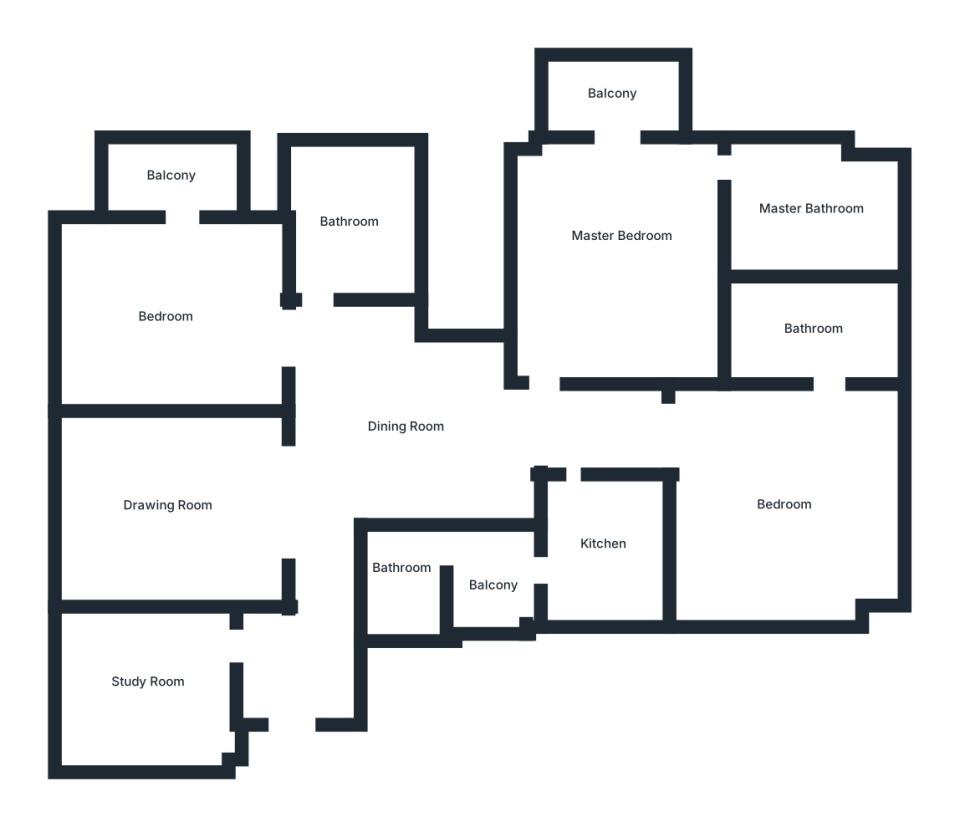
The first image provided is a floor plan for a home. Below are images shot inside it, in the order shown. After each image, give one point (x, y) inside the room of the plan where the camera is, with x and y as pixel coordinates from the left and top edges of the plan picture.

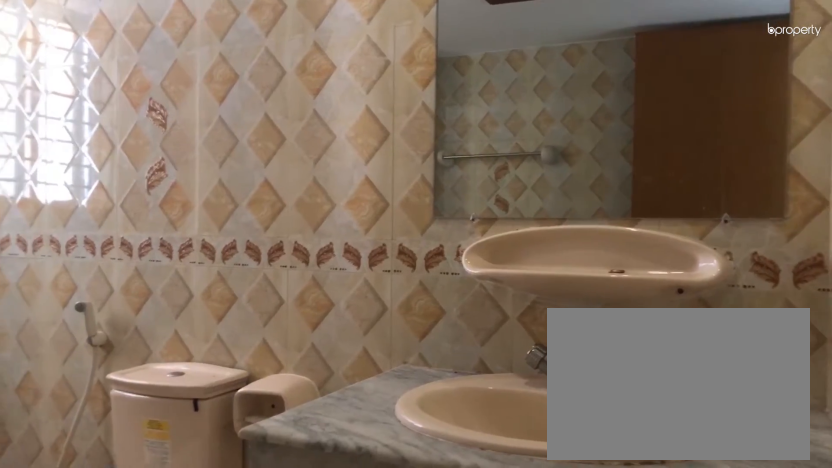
(810, 209)
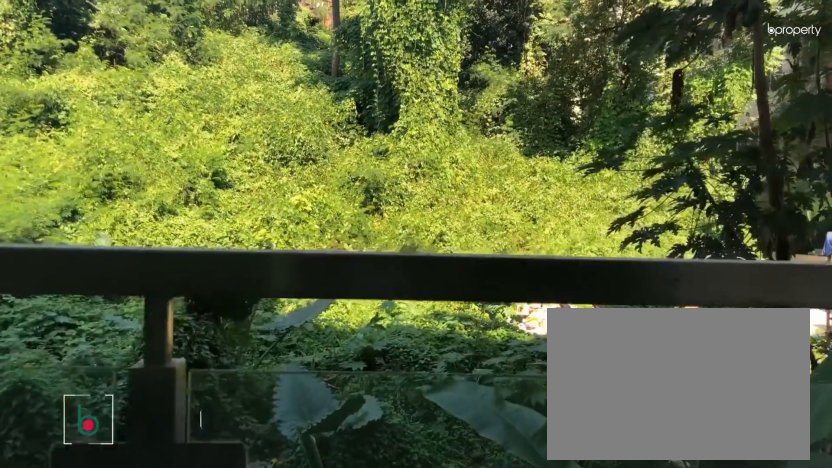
(614, 93)
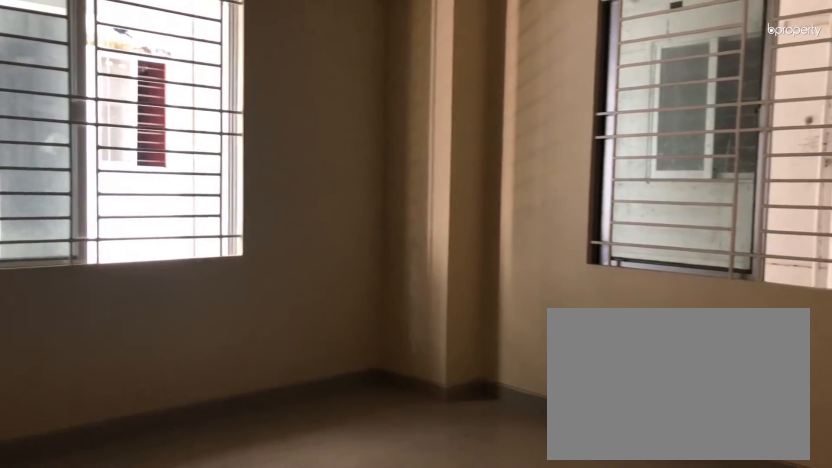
(783, 503)
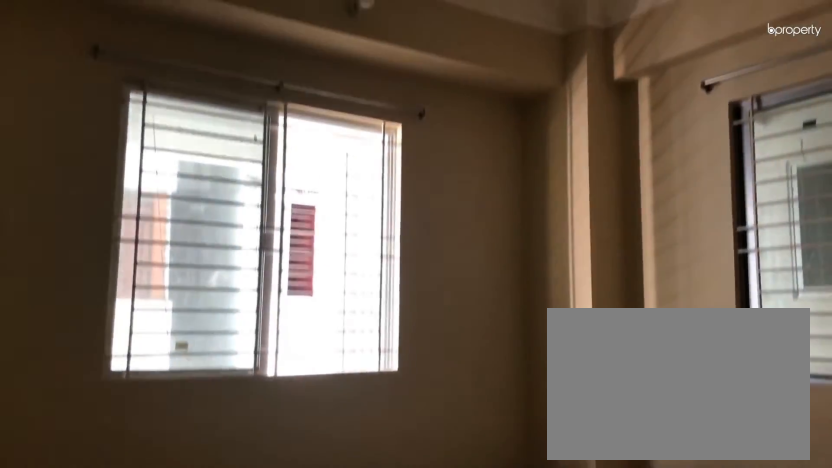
(782, 503)
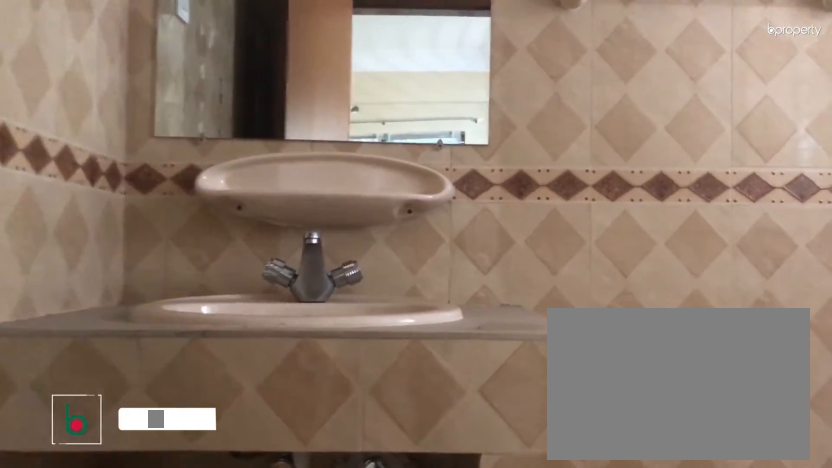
(814, 328)
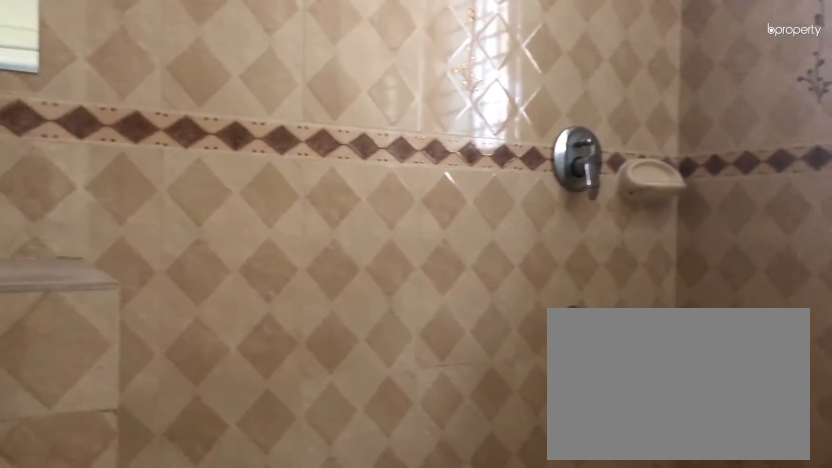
(814, 328)
